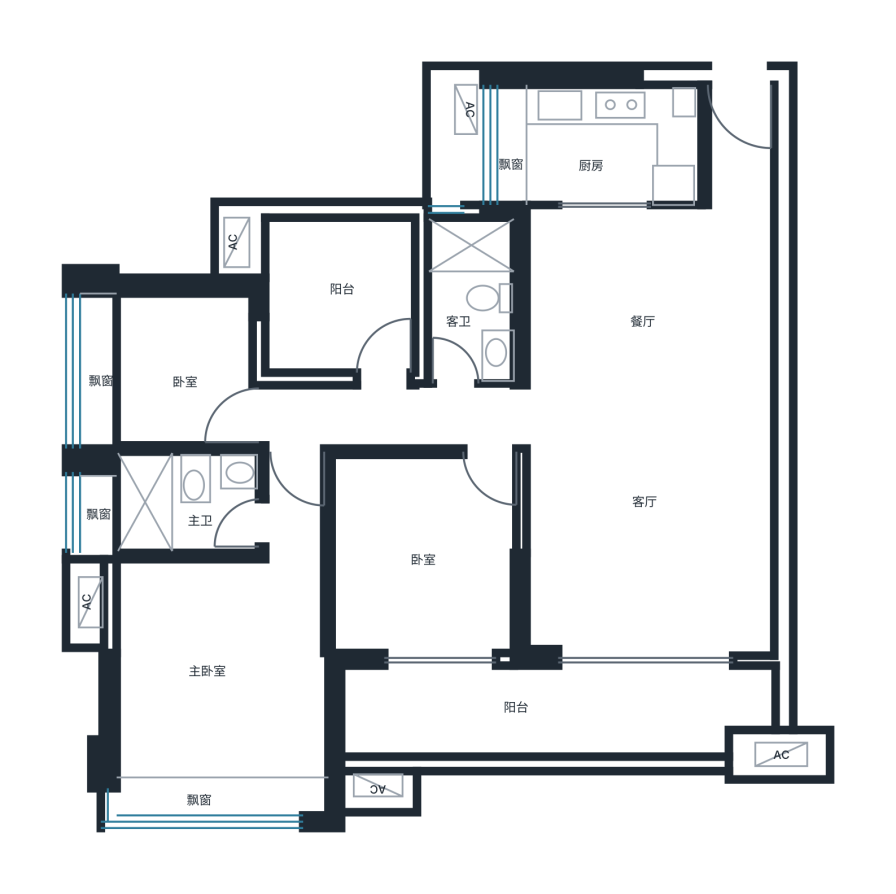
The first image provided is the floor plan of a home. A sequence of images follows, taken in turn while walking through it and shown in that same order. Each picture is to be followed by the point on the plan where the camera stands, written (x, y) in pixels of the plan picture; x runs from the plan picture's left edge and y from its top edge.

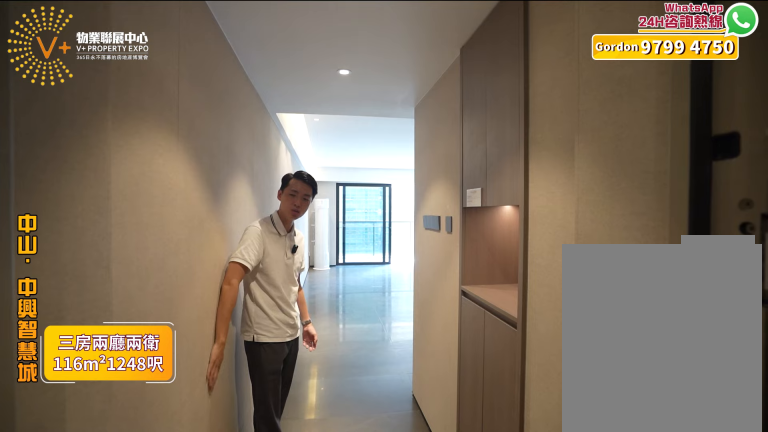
(725, 123)
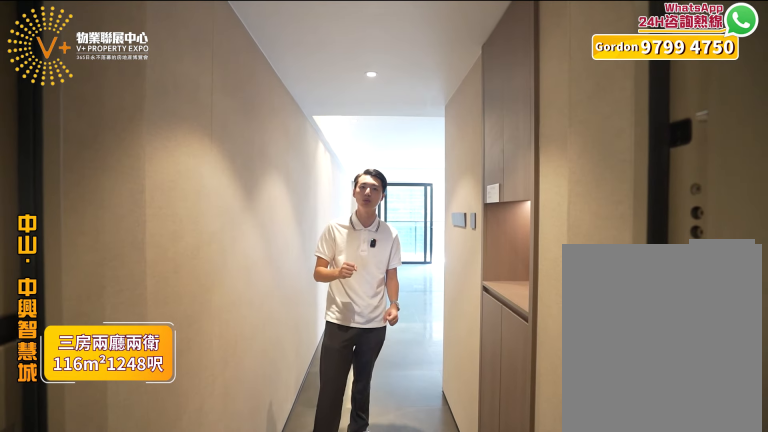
(726, 129)
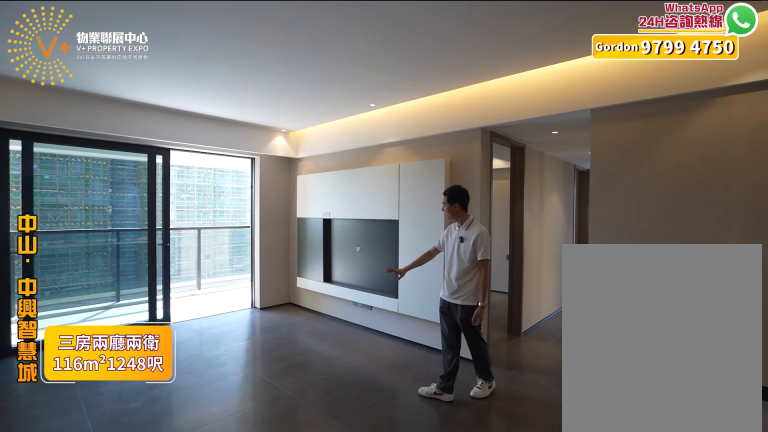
(718, 453)
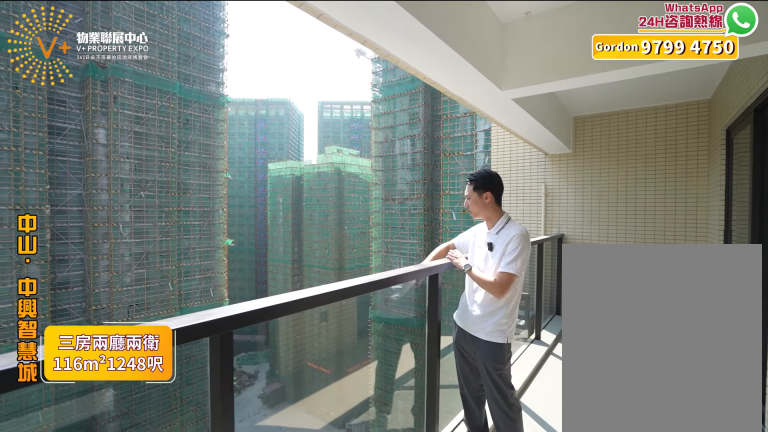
(629, 693)
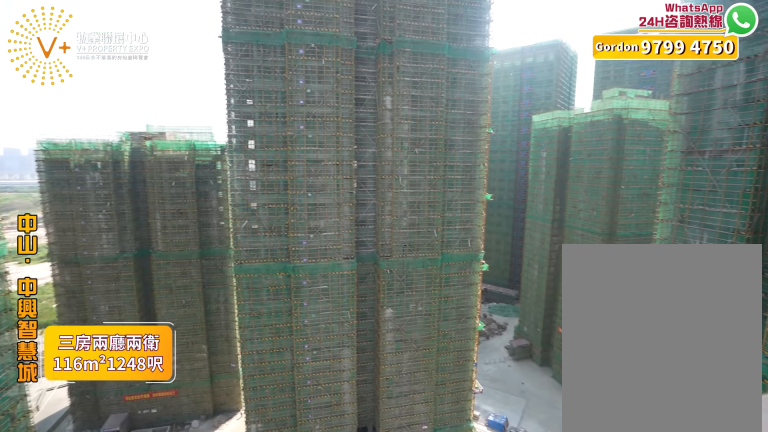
(631, 687)
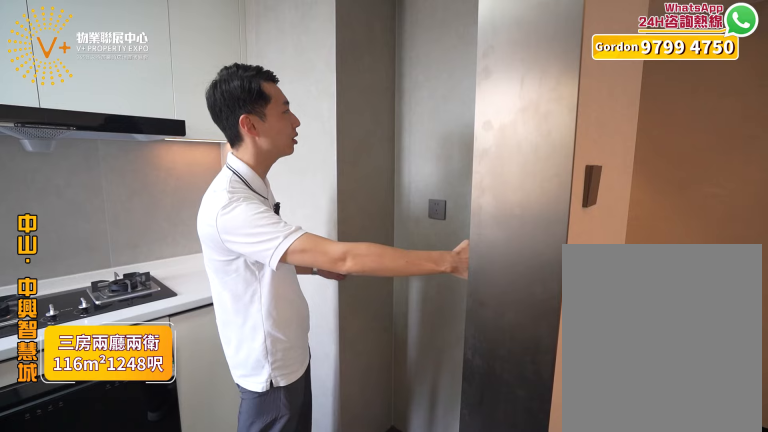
(600, 143)
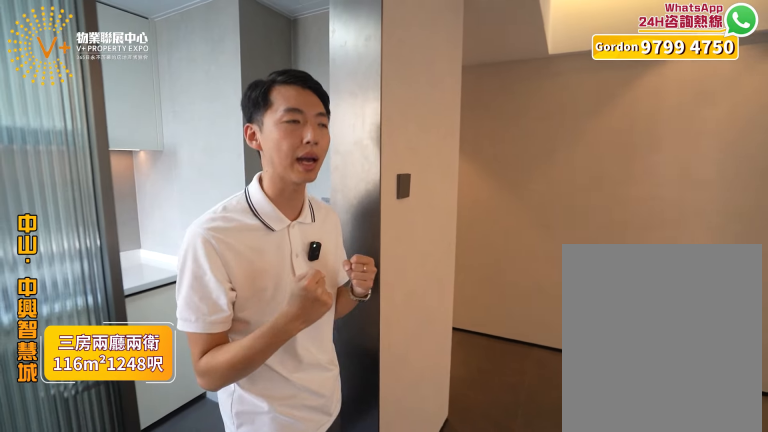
(604, 146)
